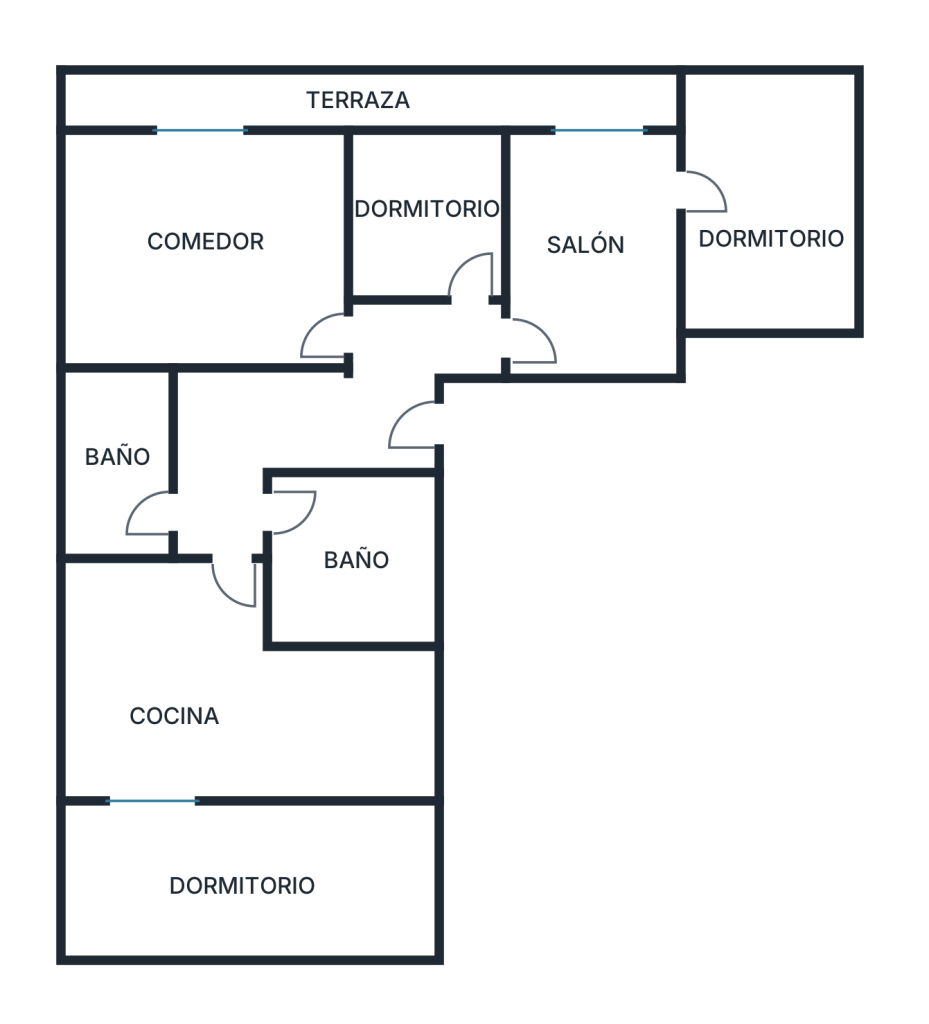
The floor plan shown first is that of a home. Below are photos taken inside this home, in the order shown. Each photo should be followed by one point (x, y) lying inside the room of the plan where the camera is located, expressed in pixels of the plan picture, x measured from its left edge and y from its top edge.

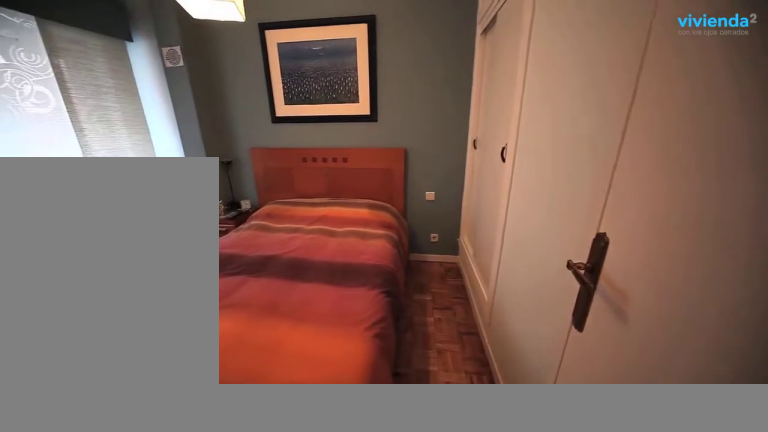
(762, 160)
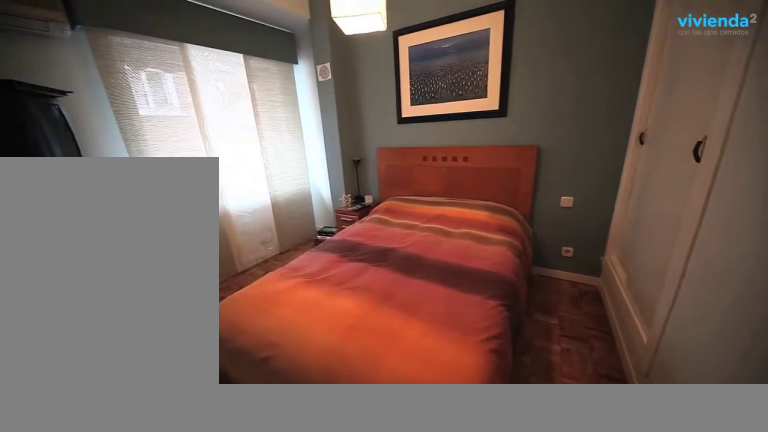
(762, 160)
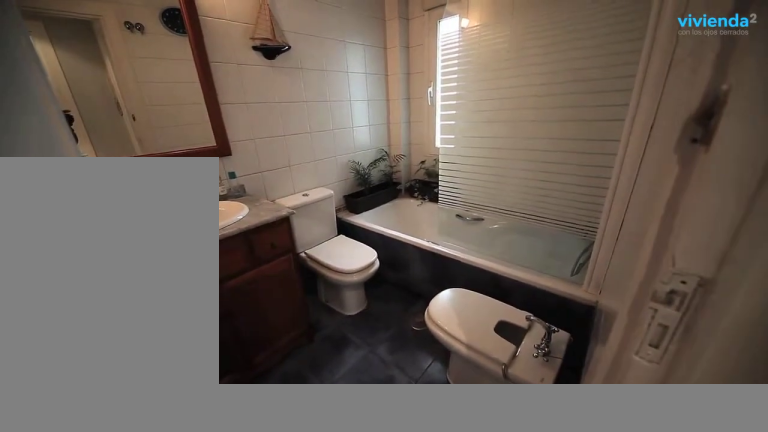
(385, 594)
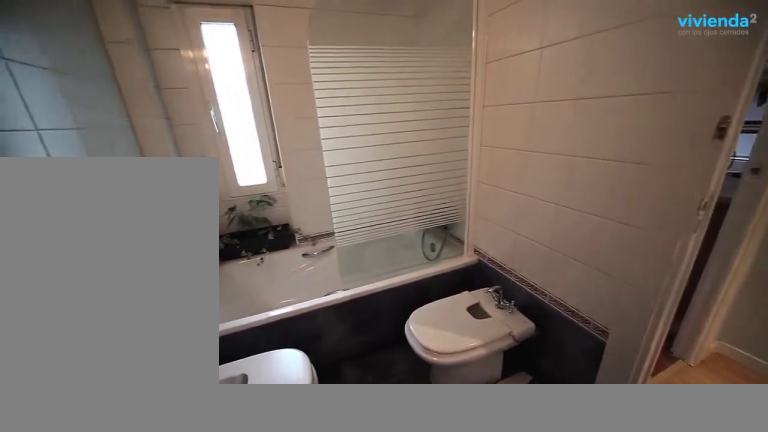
(396, 560)
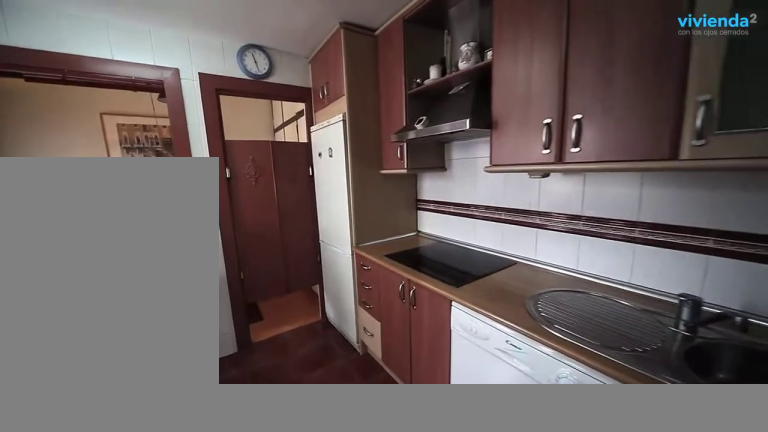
(119, 653)
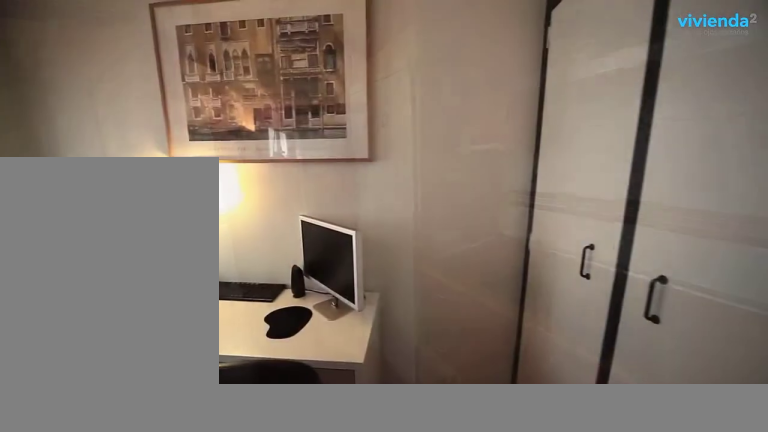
(132, 887)
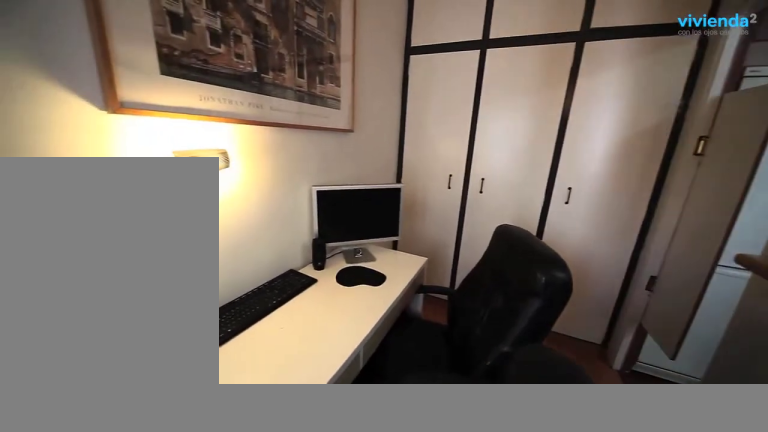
(131, 887)
